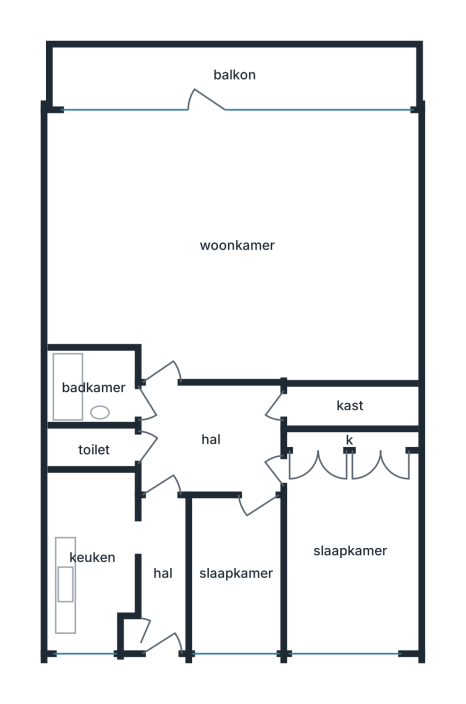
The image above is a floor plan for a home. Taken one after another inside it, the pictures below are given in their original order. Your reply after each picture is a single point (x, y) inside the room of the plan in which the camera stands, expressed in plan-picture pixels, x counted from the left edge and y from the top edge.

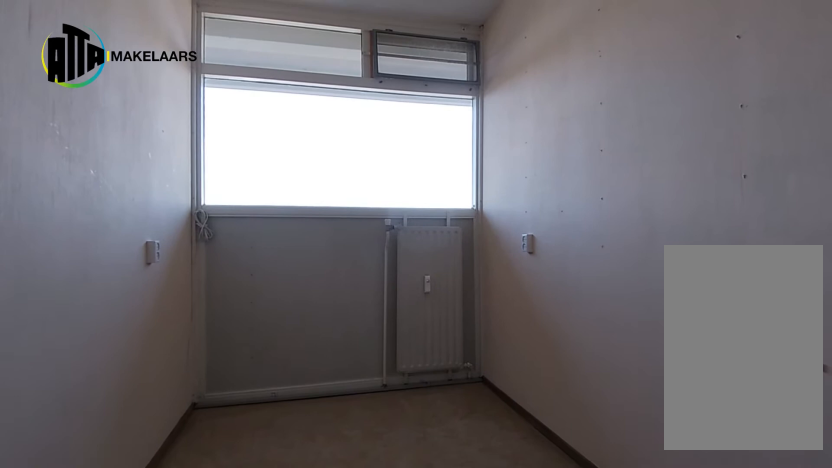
(235, 573)
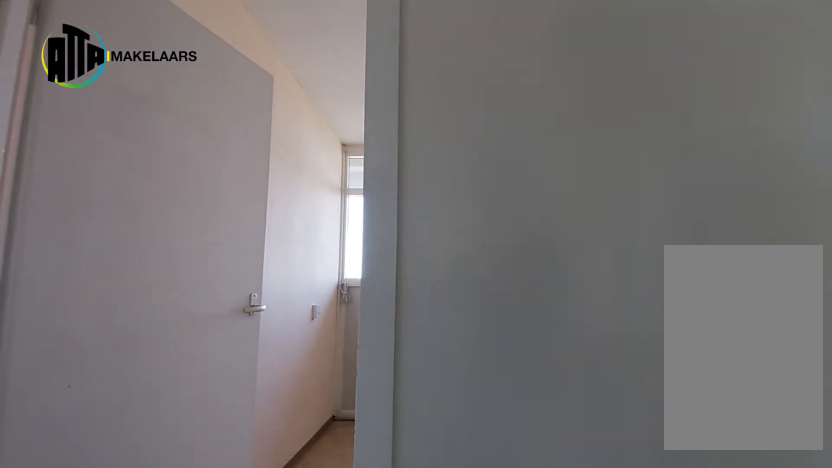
(211, 438)
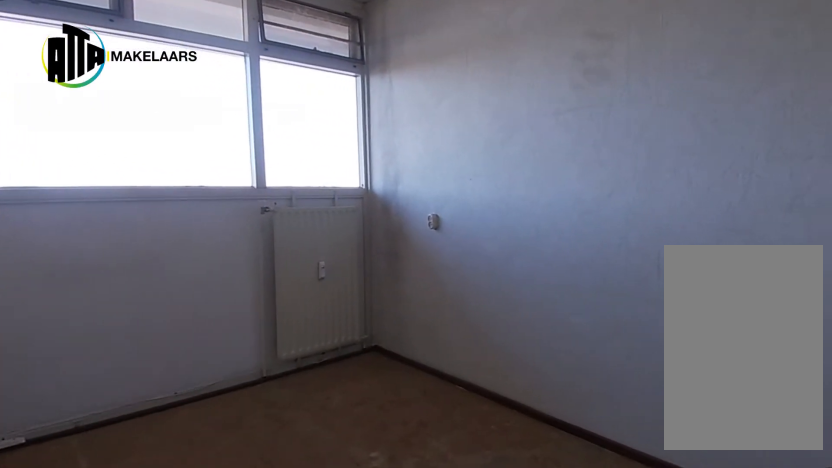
(350, 549)
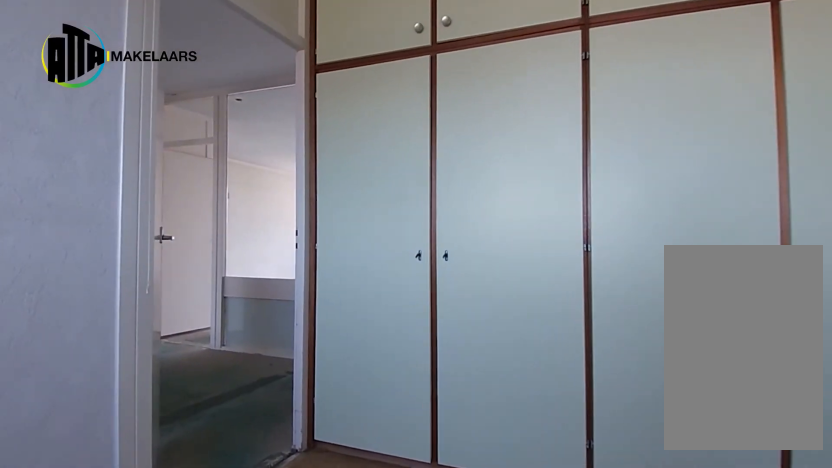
(350, 549)
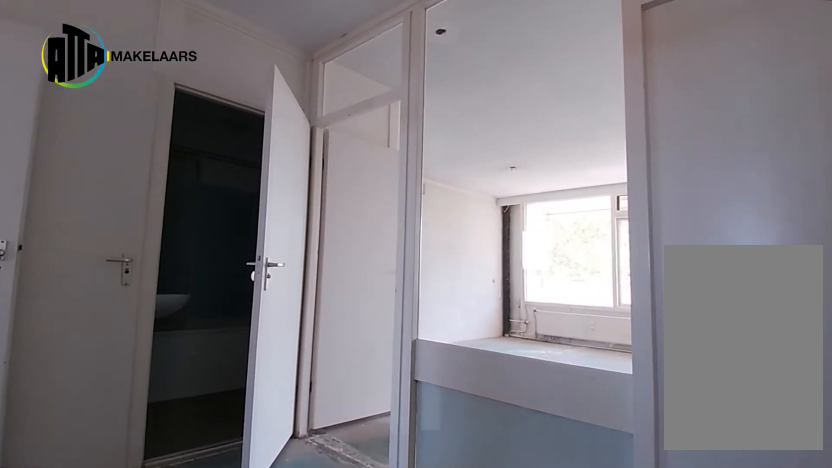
(211, 438)
